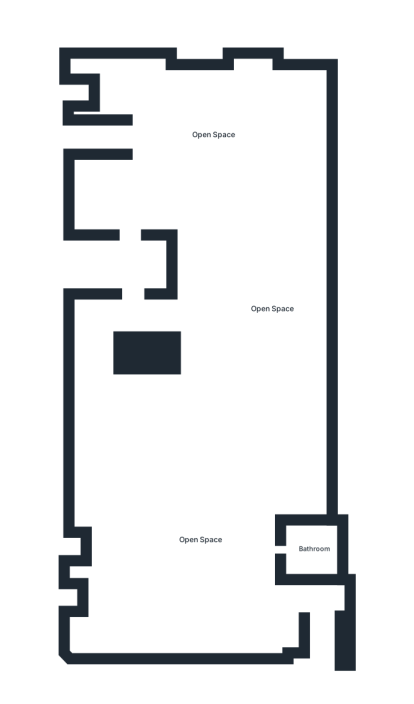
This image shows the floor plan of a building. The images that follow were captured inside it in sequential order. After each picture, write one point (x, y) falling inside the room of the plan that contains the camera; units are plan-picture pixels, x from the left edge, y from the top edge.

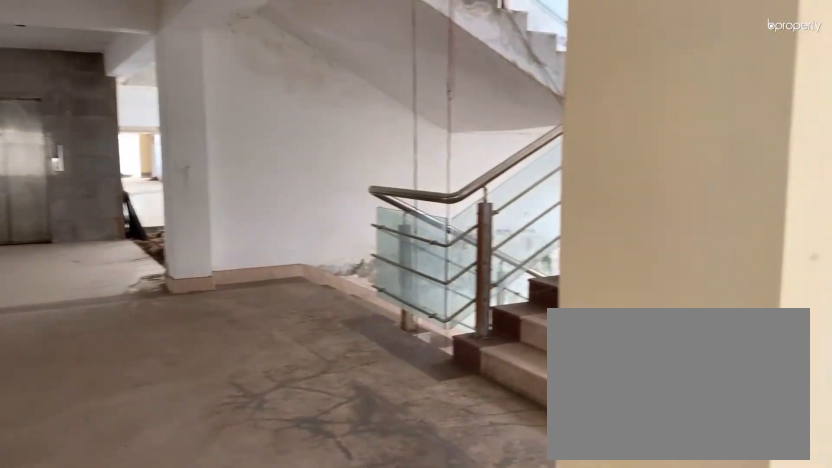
(214, 134)
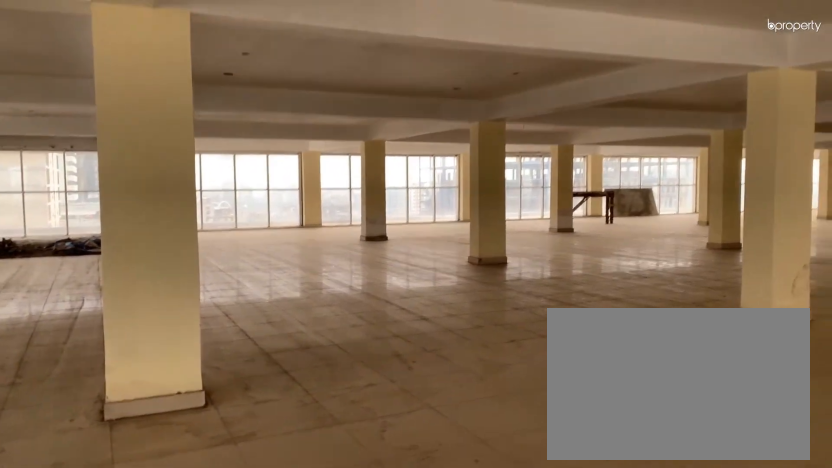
(214, 134)
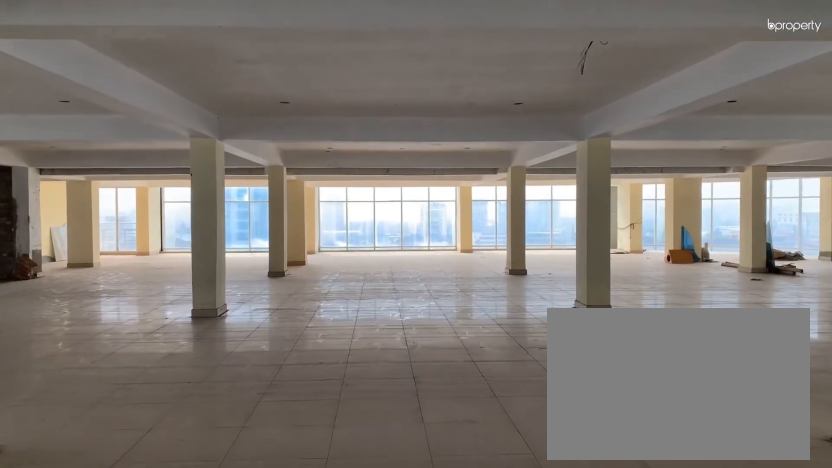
(271, 309)
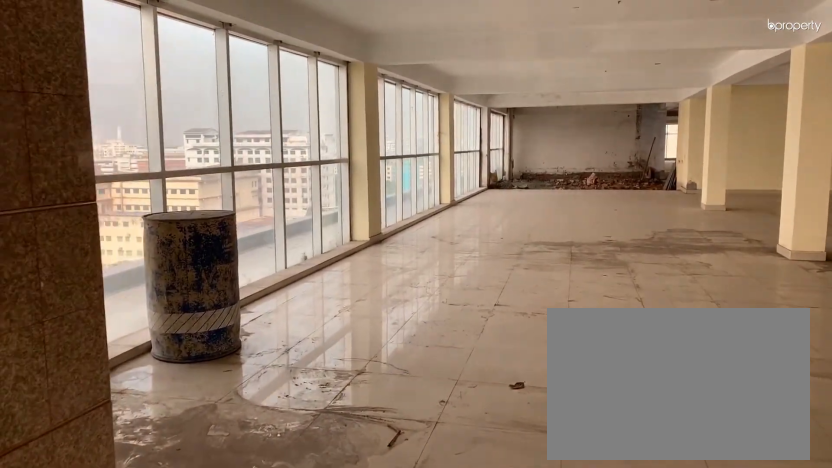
(199, 540)
